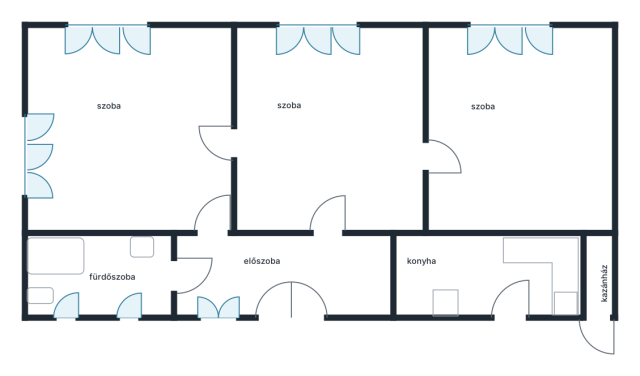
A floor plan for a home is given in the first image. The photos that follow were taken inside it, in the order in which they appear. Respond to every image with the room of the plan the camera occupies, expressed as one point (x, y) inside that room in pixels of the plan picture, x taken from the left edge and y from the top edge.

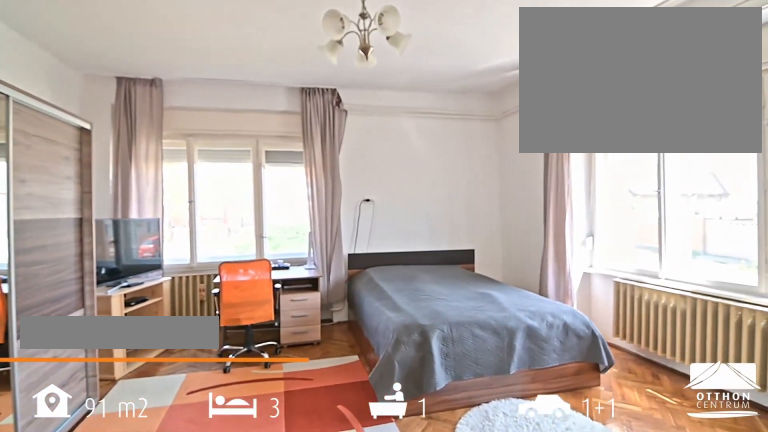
(130, 135)
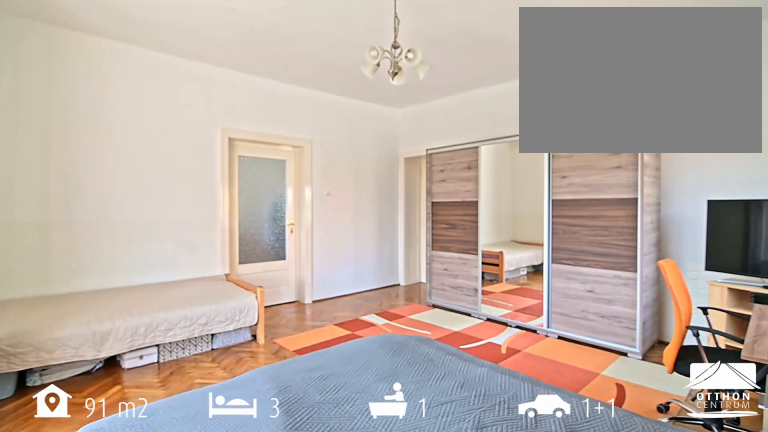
(130, 135)
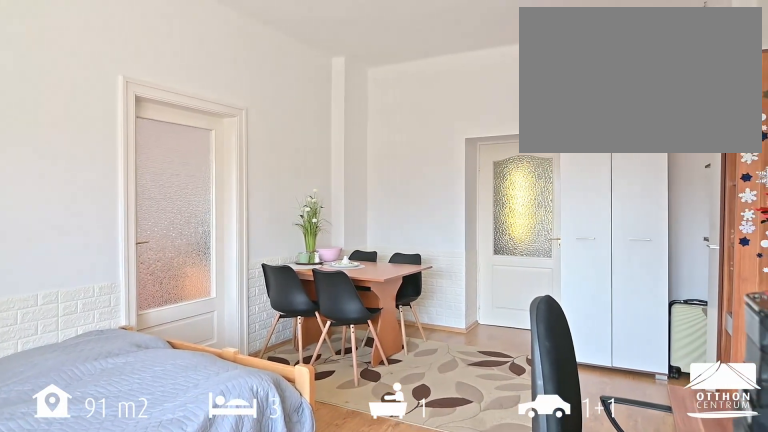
(324, 138)
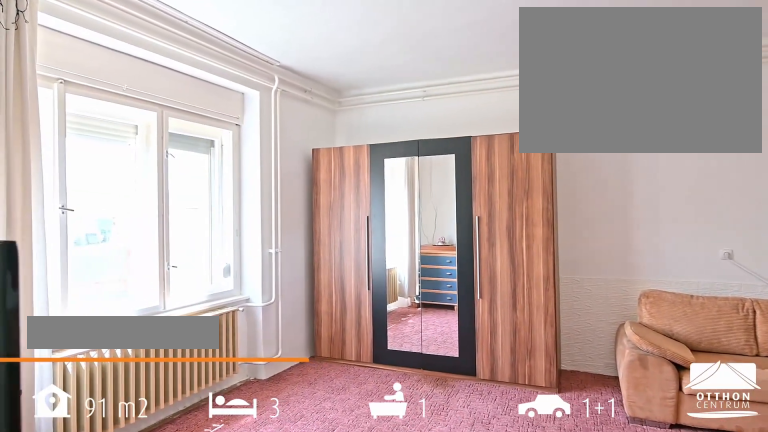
(522, 131)
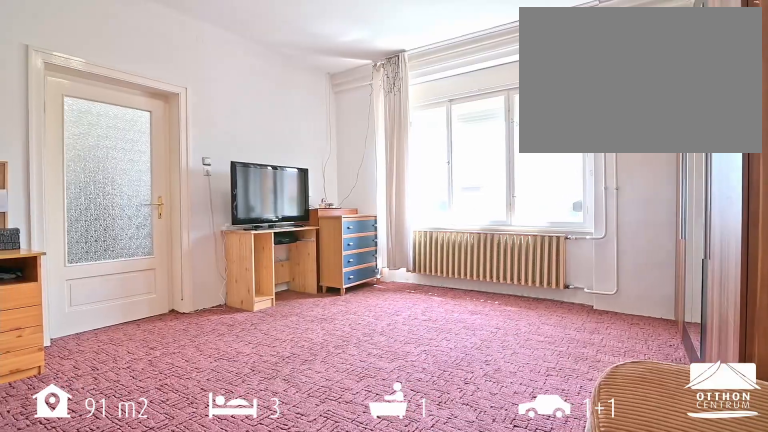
(522, 131)
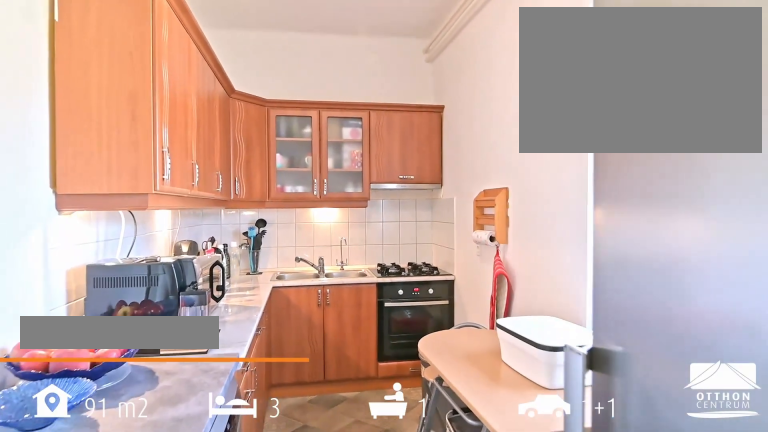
(482, 279)
